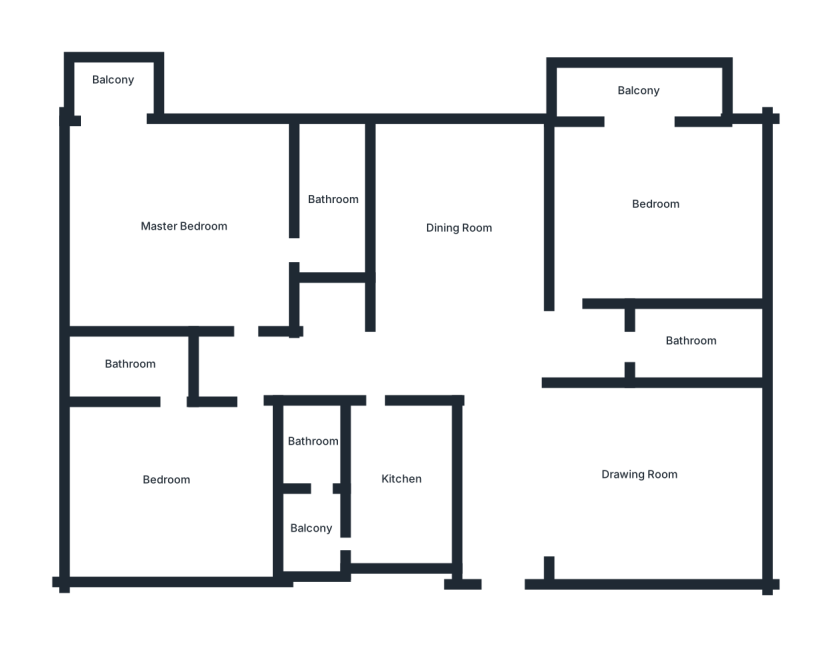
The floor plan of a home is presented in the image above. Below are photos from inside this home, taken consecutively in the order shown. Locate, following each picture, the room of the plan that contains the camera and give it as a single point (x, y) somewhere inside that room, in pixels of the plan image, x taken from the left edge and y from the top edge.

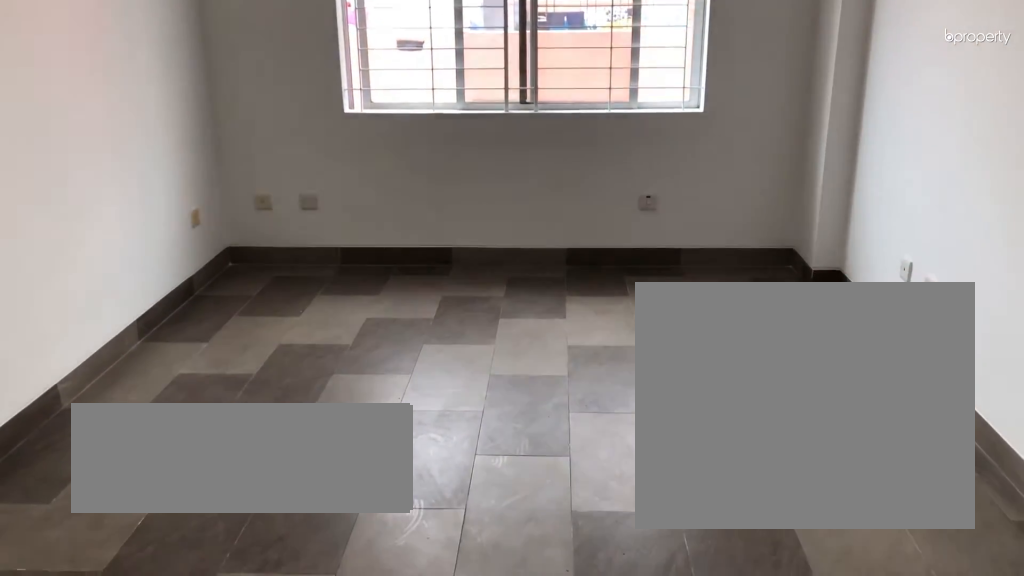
(633, 472)
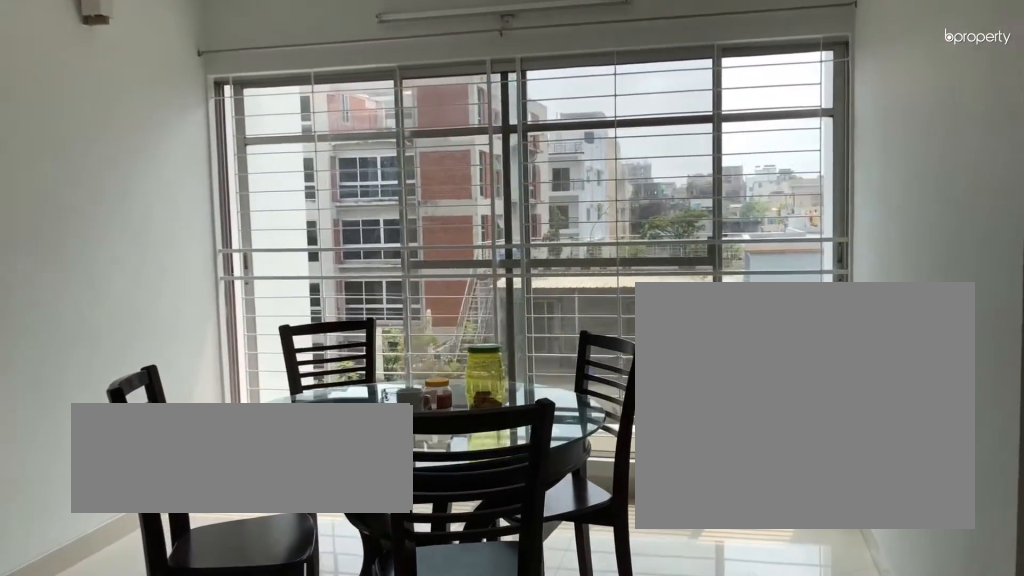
(460, 225)
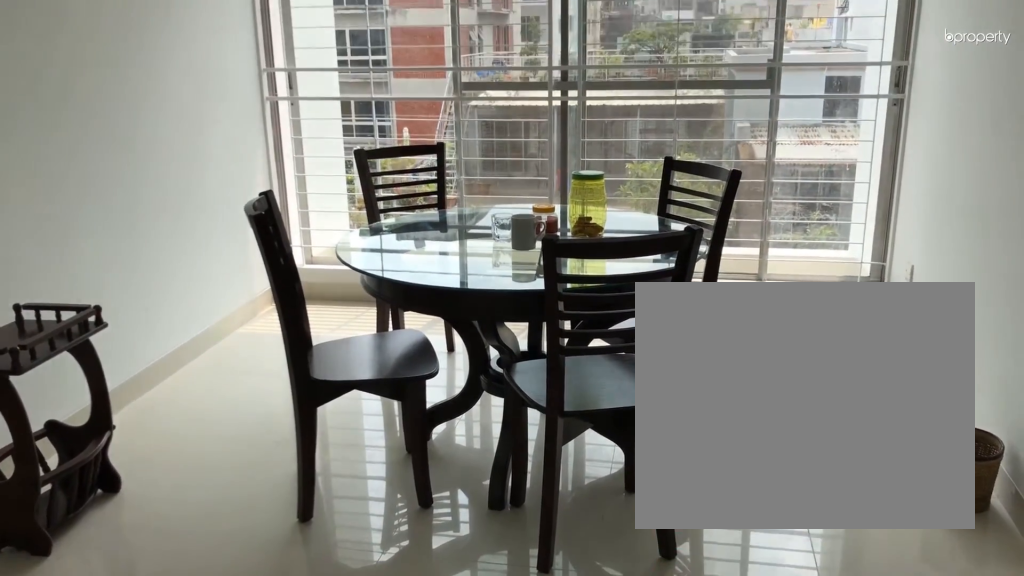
(460, 225)
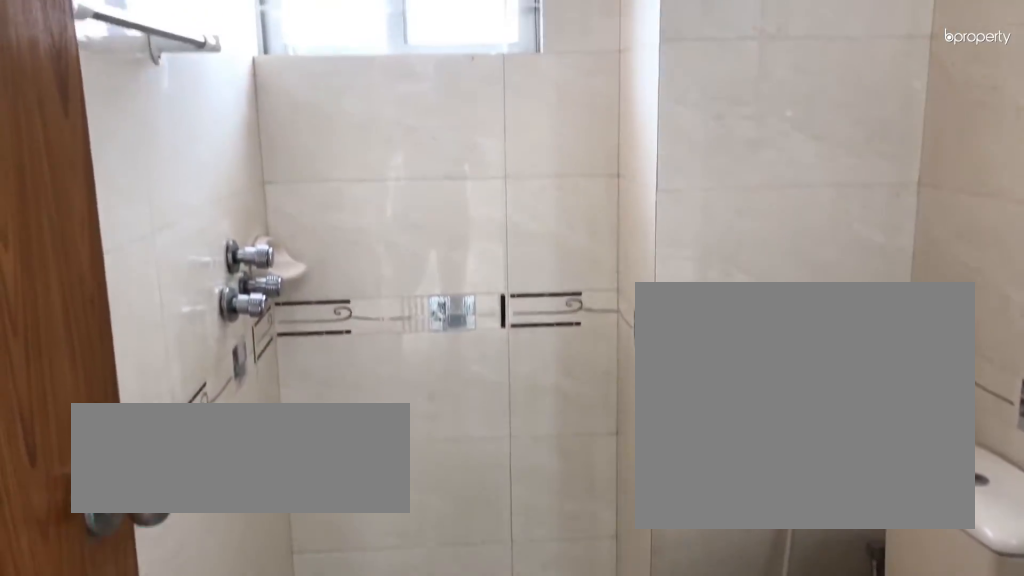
(690, 340)
